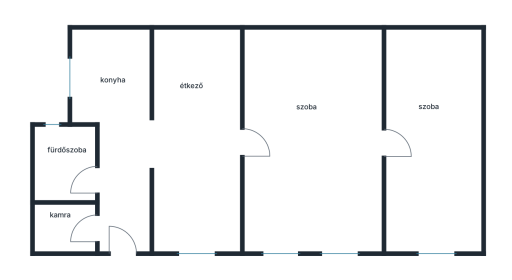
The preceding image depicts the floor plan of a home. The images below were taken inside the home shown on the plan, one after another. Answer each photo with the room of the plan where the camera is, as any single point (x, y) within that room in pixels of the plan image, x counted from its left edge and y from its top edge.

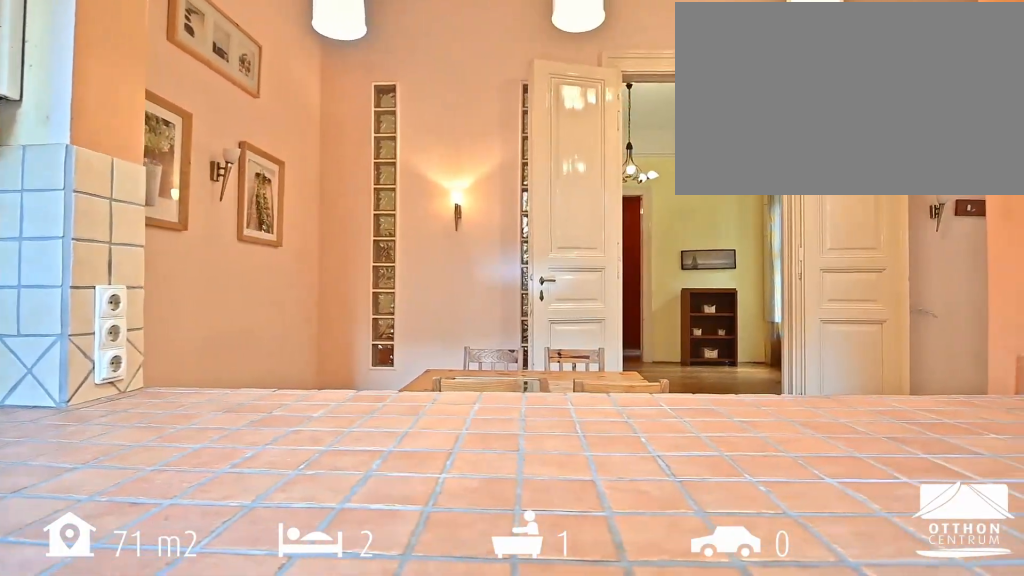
(112, 79)
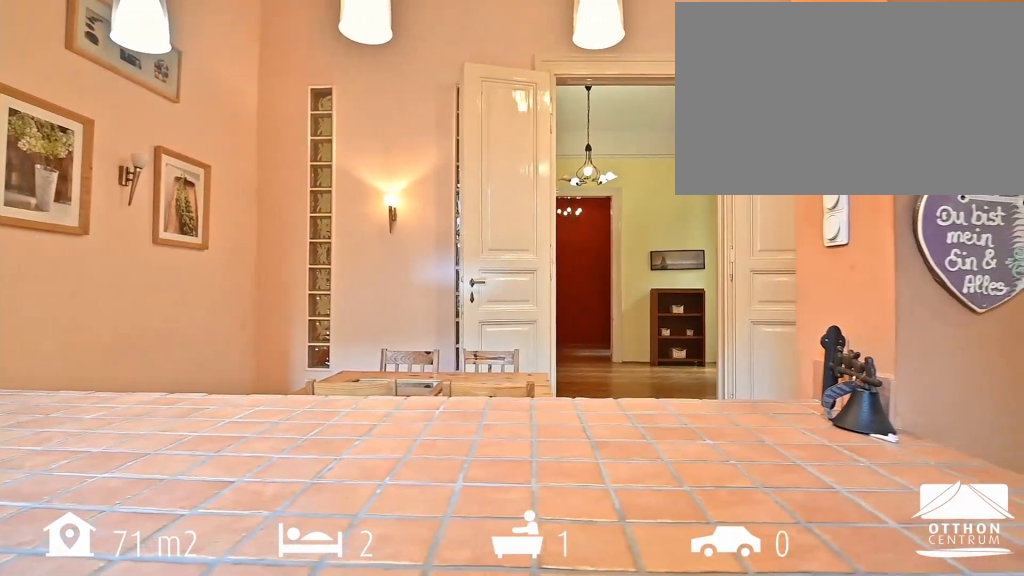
(112, 79)
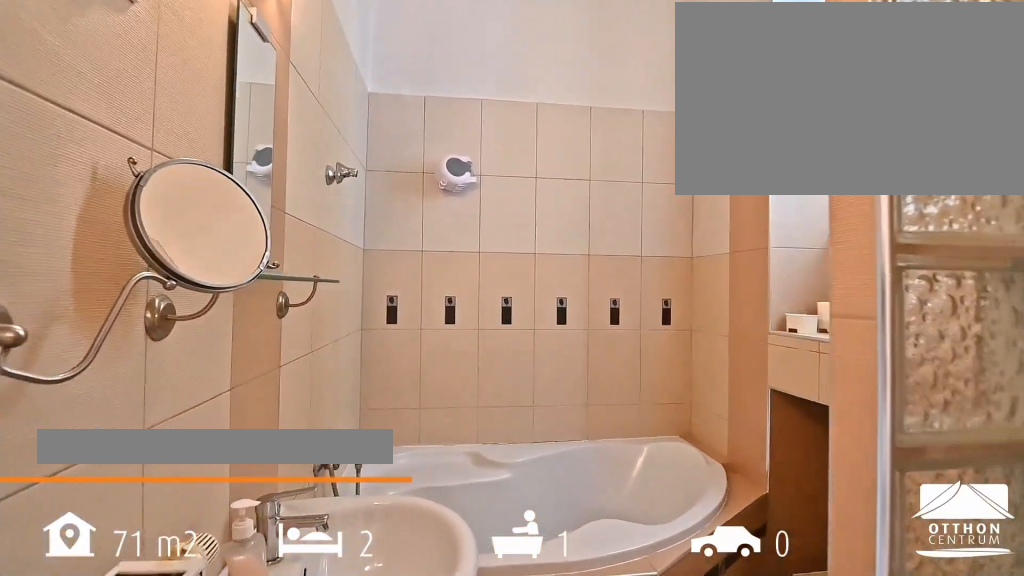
(67, 162)
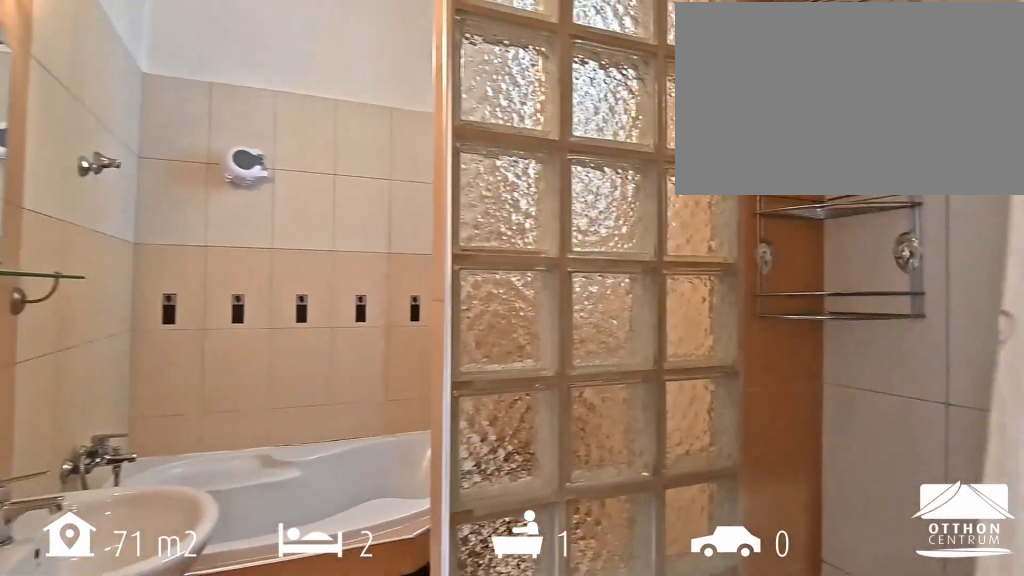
(67, 162)
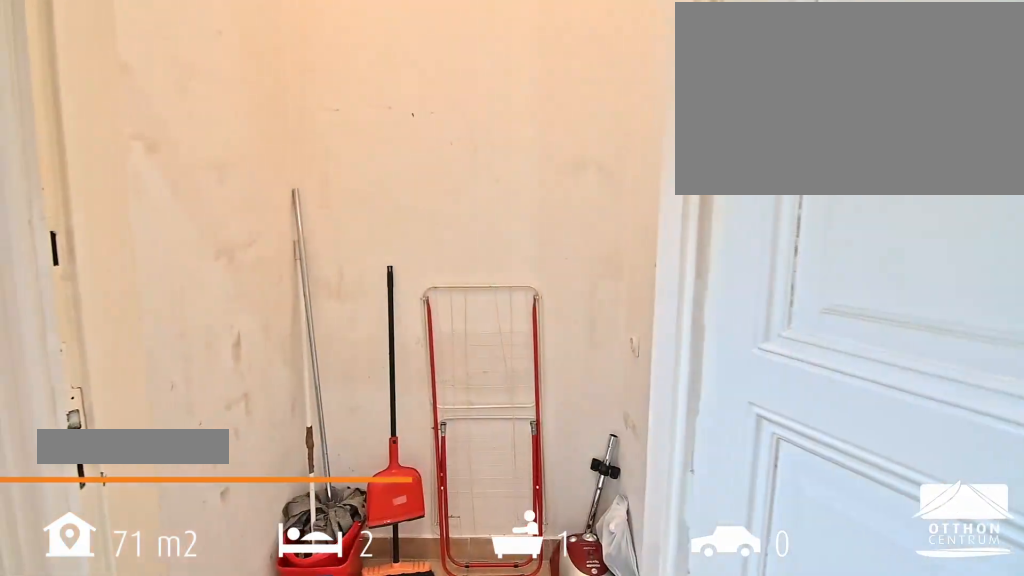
(65, 229)
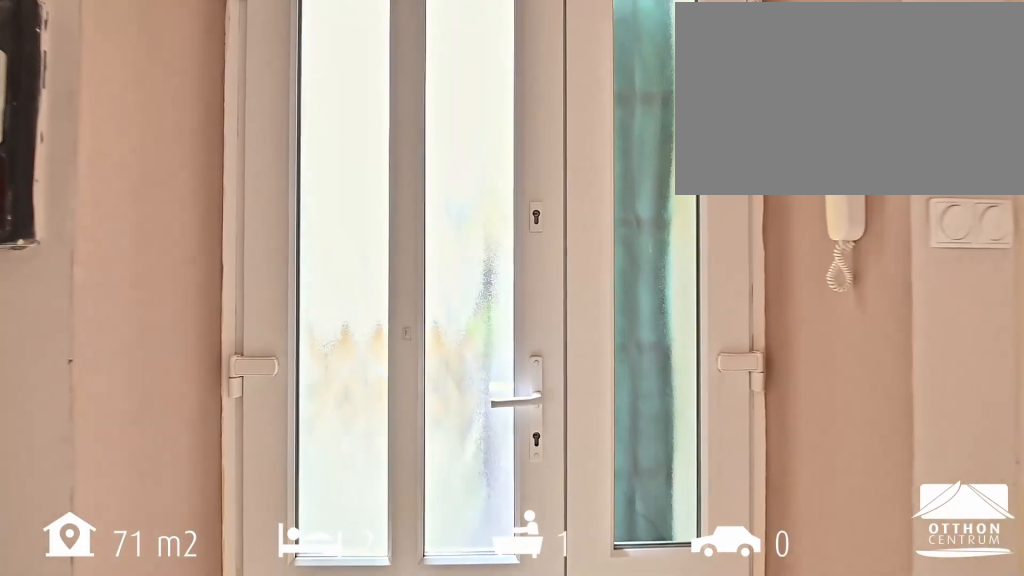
(126, 214)
